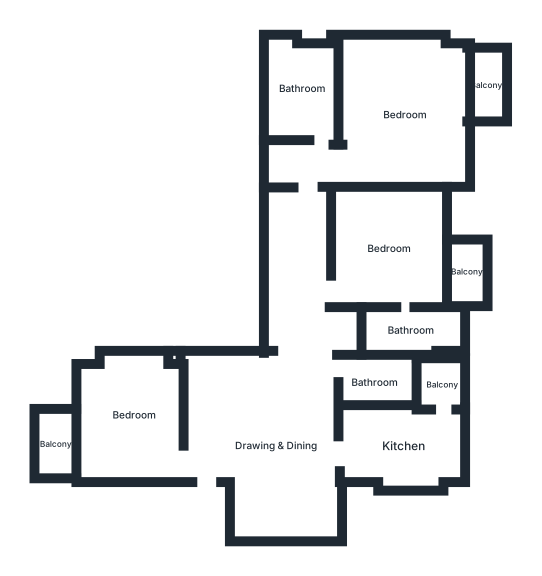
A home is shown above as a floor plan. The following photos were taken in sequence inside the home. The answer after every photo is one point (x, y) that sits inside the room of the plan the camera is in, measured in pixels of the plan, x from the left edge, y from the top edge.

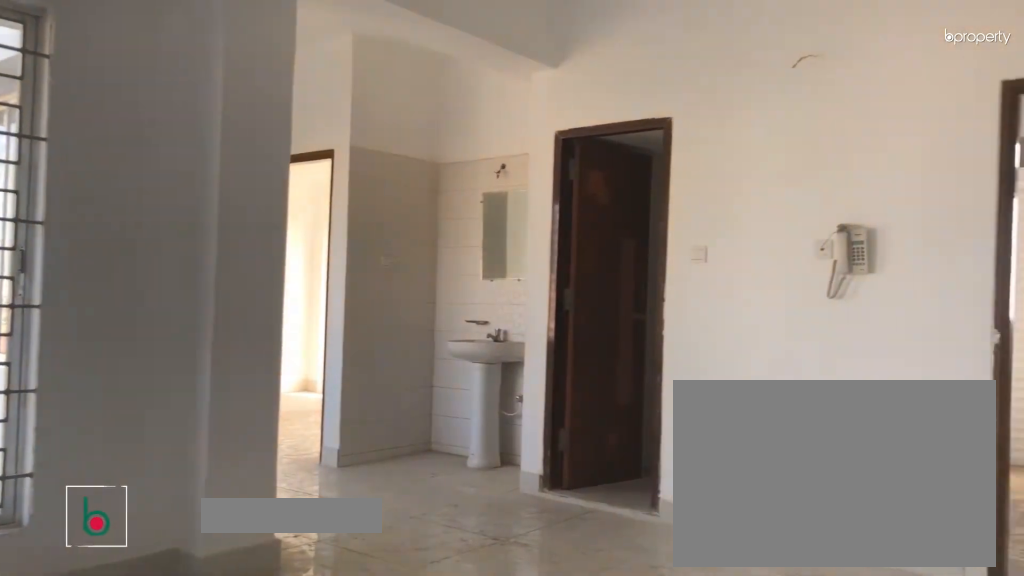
(278, 441)
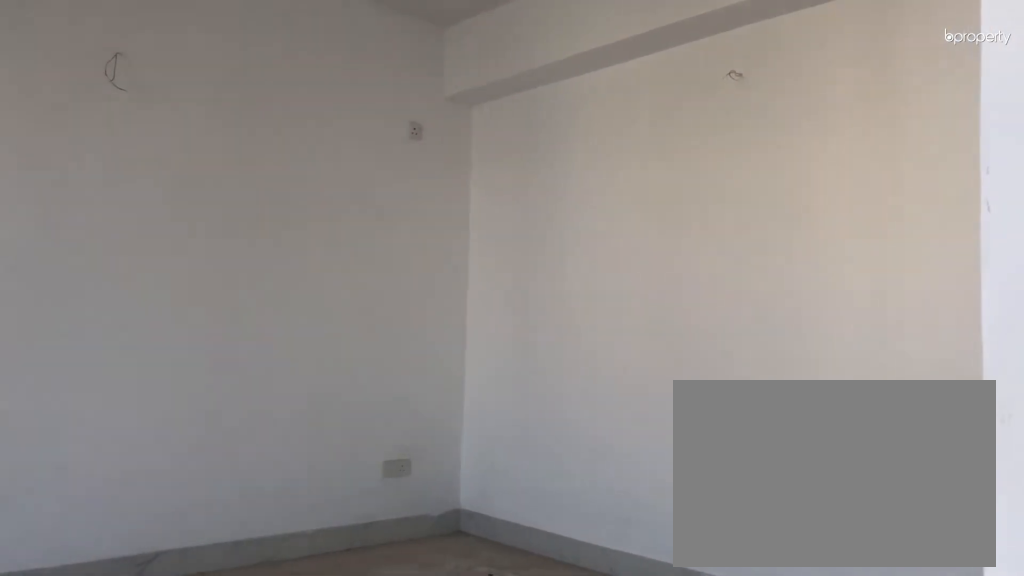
(278, 441)
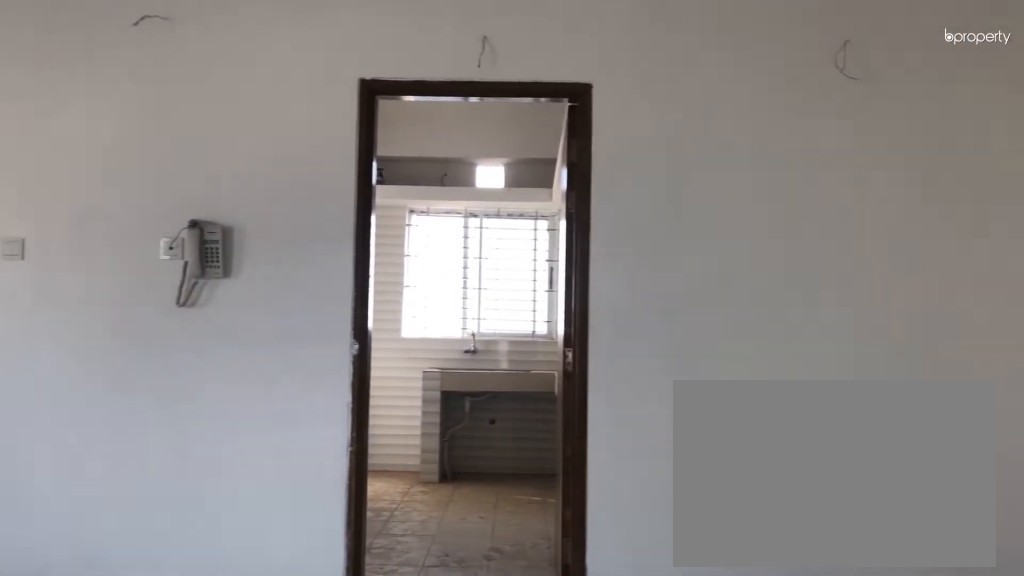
(278, 441)
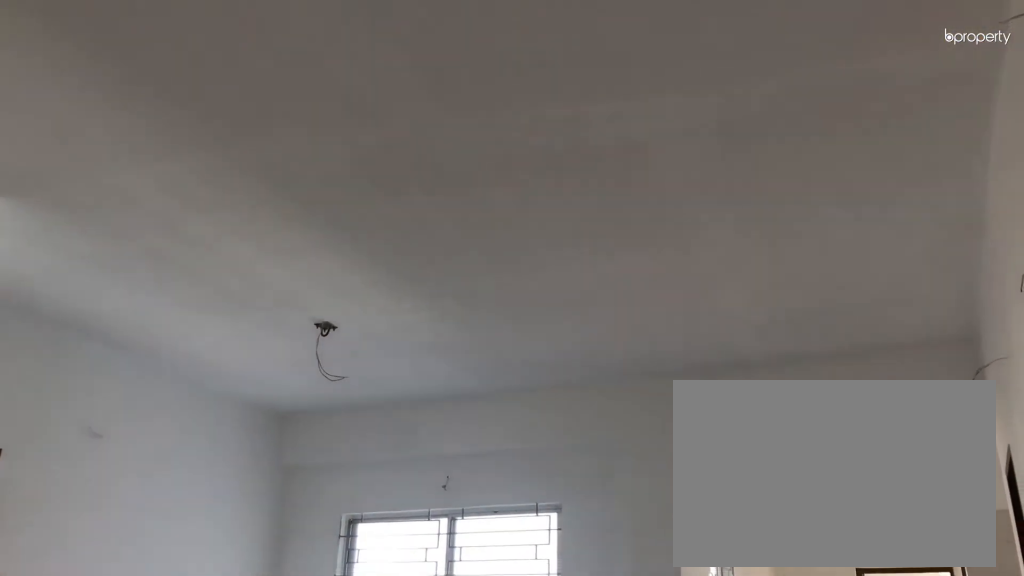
(276, 442)
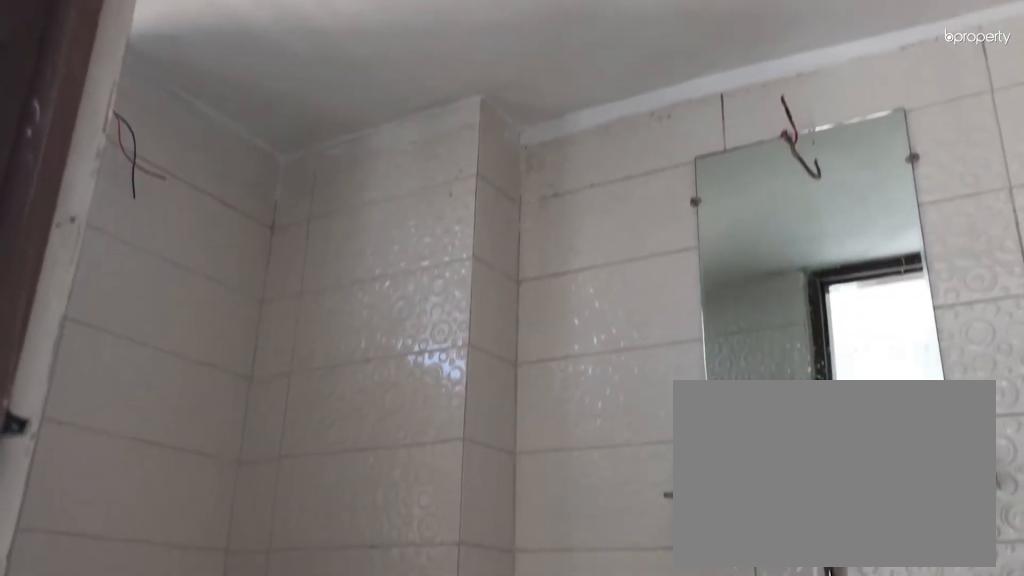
(411, 330)
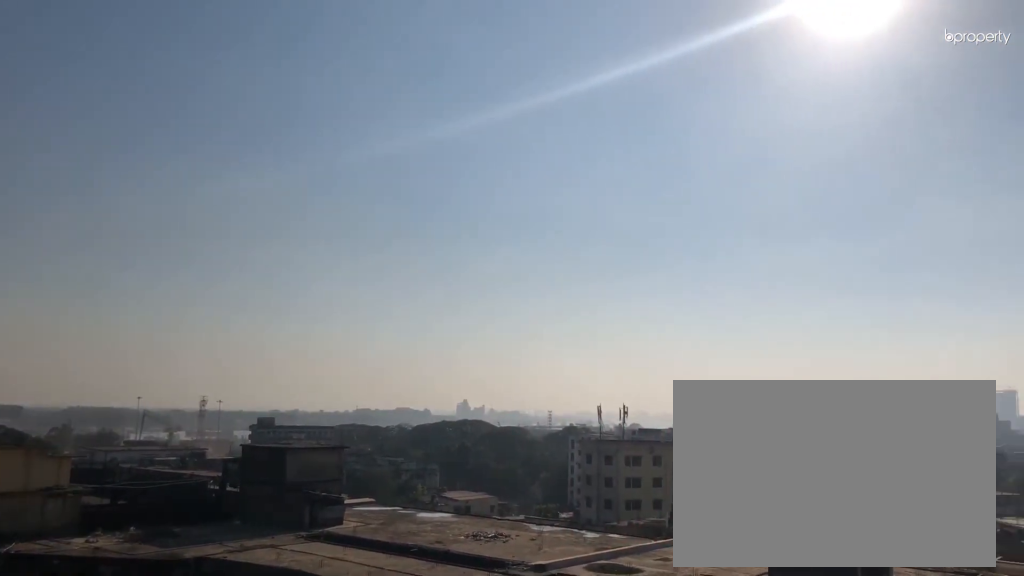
(465, 268)
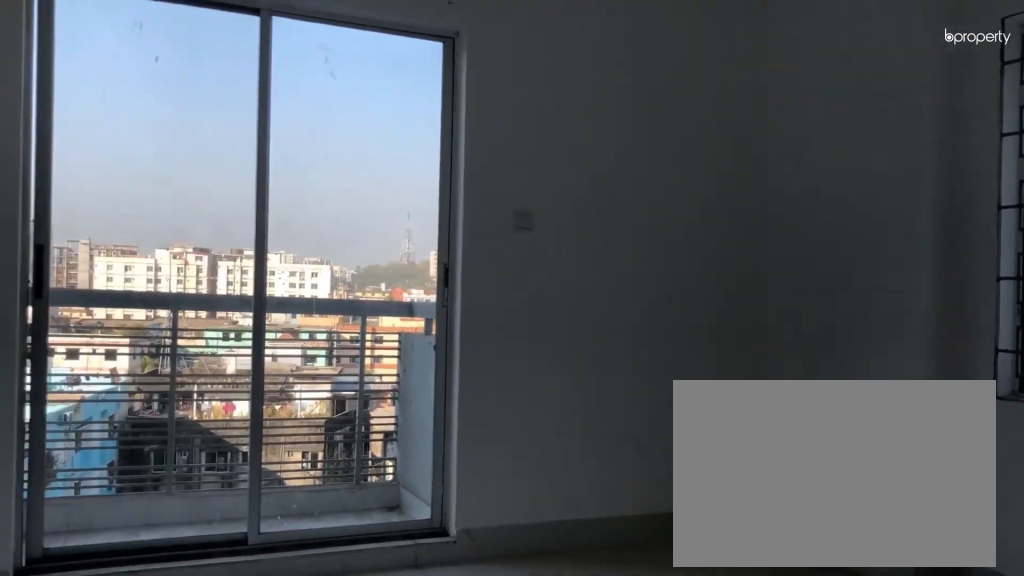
(134, 414)
